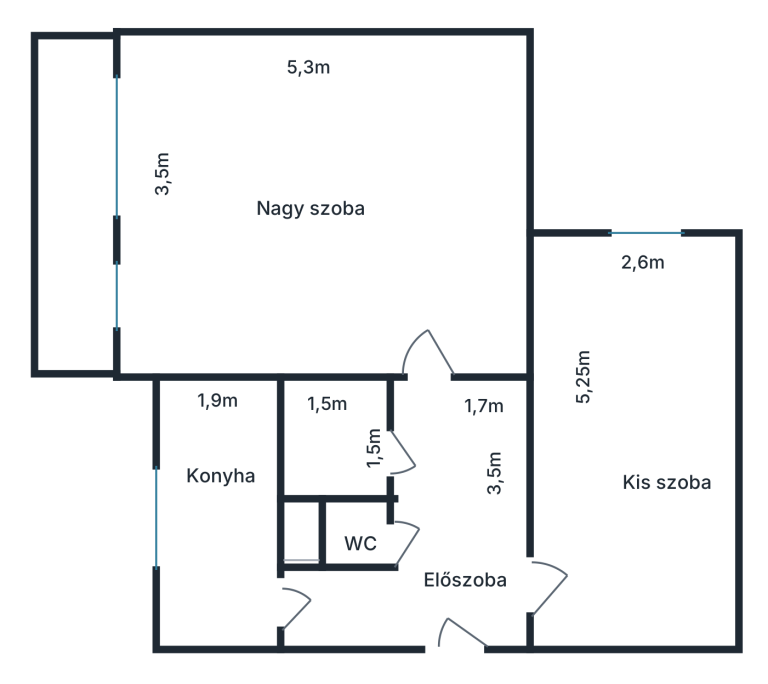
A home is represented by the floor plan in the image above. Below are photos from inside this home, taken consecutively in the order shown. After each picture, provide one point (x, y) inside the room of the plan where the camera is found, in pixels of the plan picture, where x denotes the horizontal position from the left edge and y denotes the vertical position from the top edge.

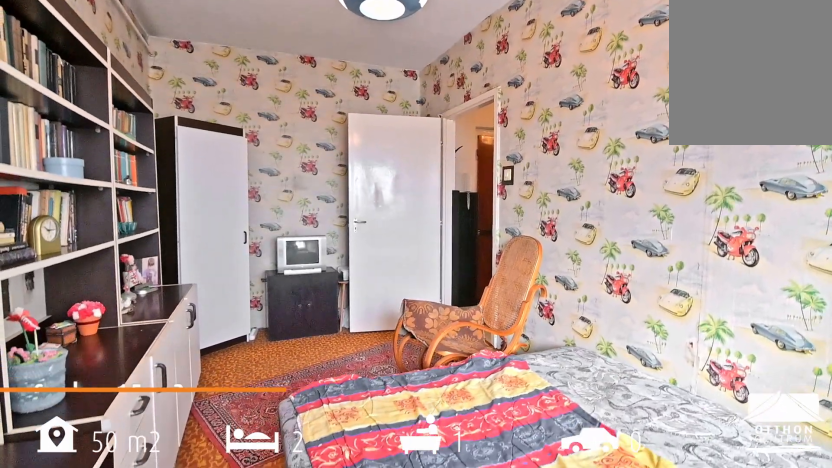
(655, 490)
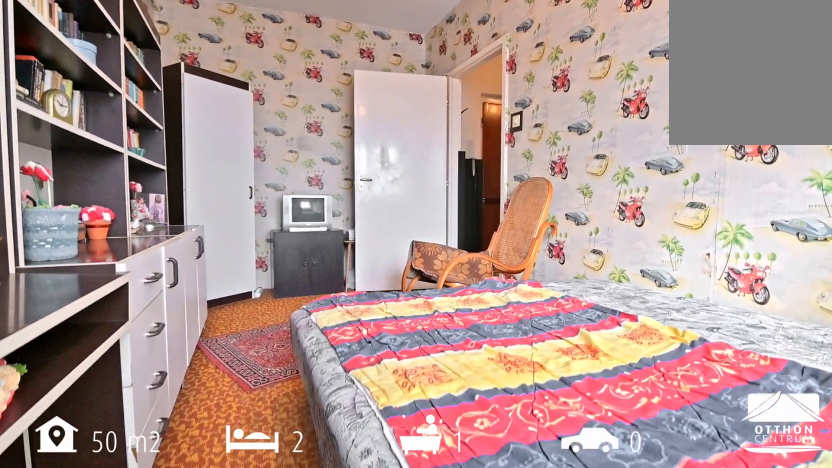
(655, 490)
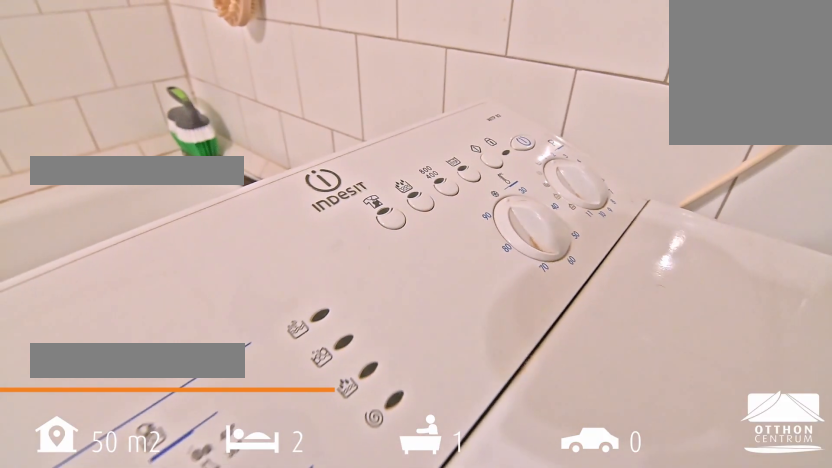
(337, 439)
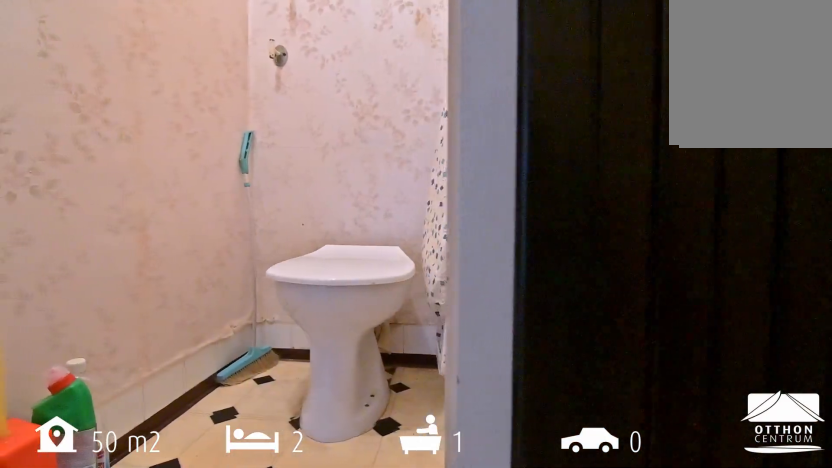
(363, 528)
